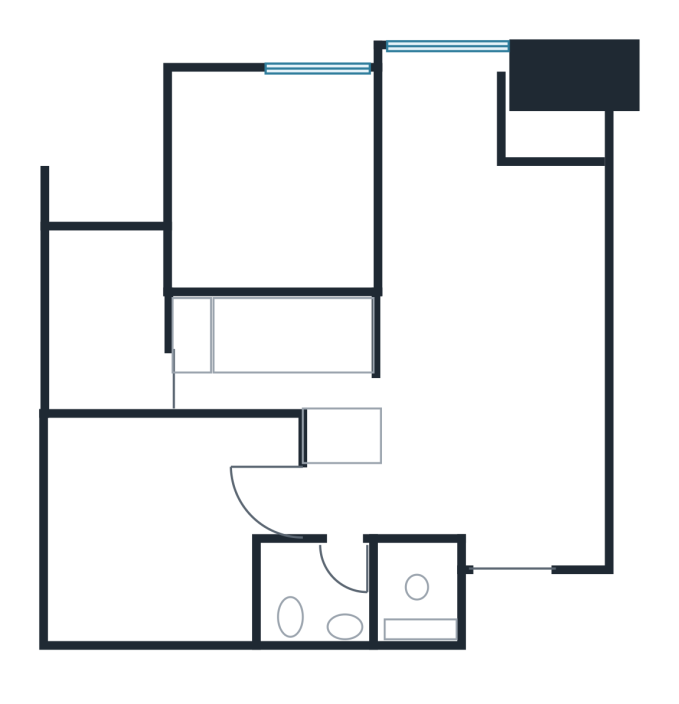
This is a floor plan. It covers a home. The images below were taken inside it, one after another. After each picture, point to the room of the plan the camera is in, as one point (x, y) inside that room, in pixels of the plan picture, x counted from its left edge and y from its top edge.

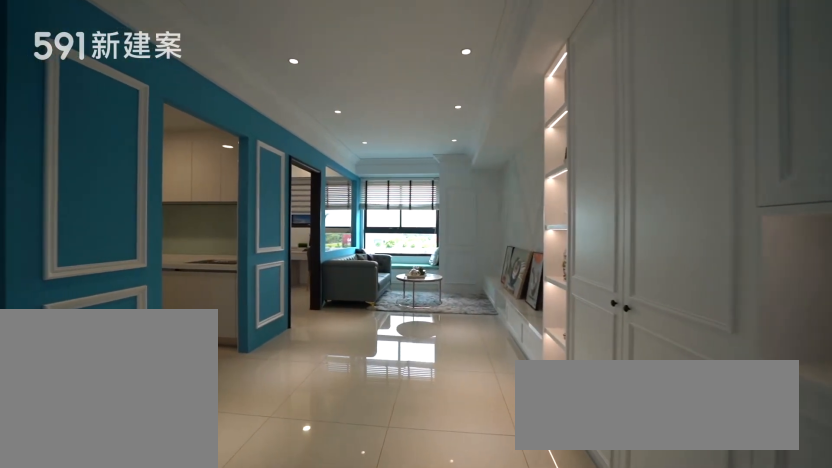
(492, 409)
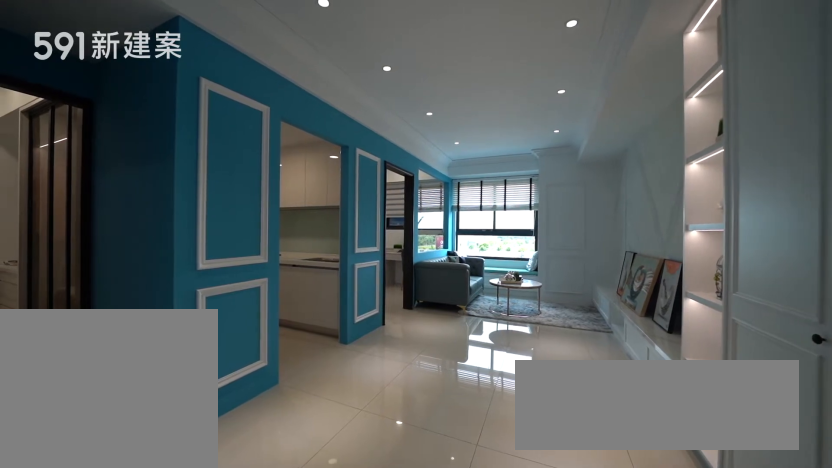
(492, 409)
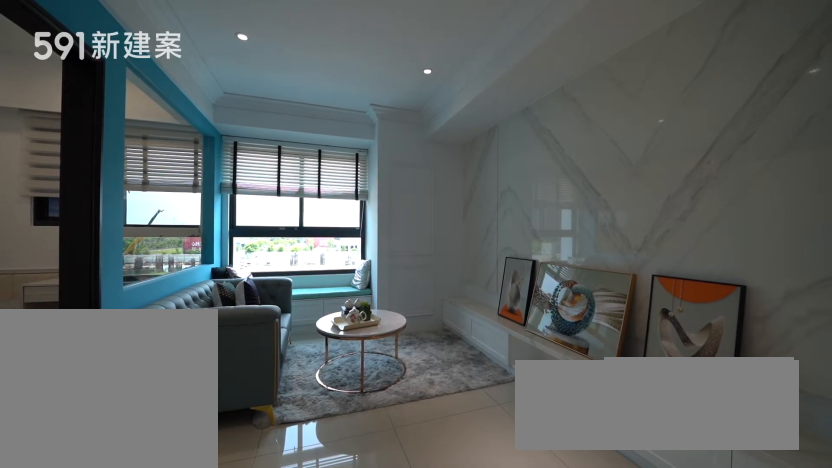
(484, 218)
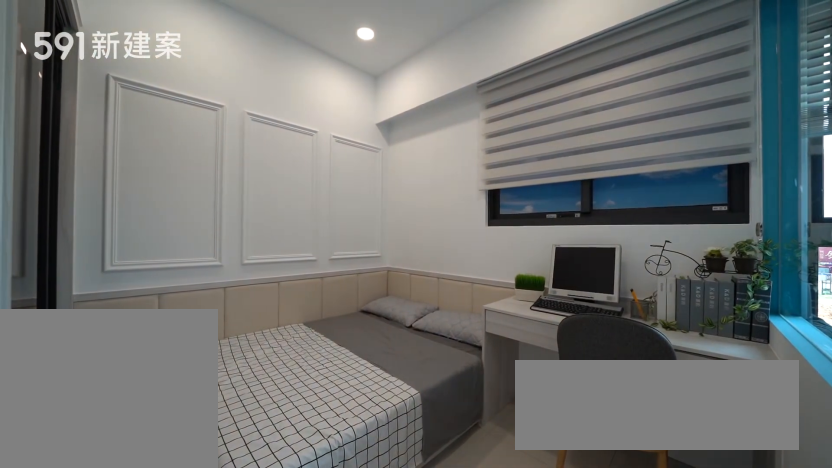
(271, 178)
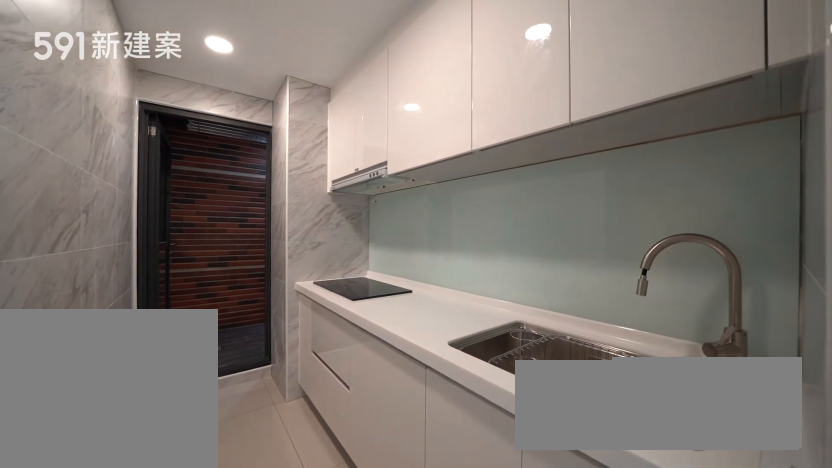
(279, 359)
